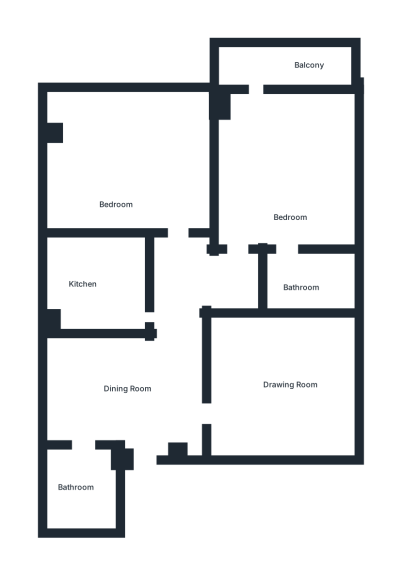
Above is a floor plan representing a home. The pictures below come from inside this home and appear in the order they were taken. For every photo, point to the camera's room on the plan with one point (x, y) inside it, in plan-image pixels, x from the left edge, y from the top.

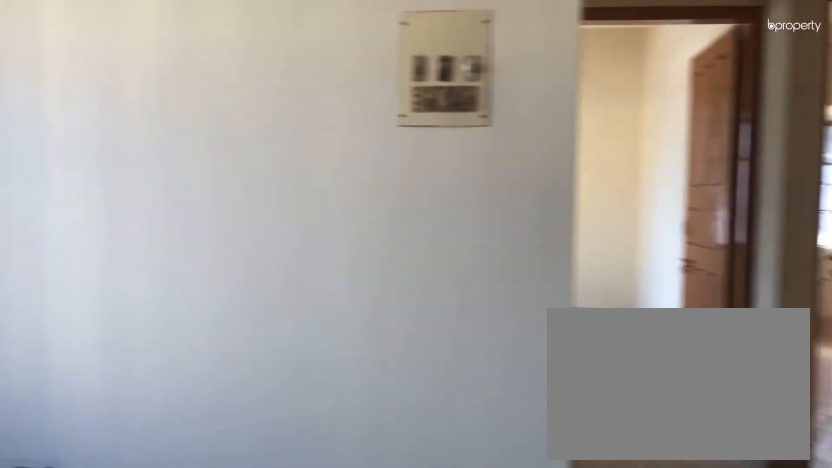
(130, 385)
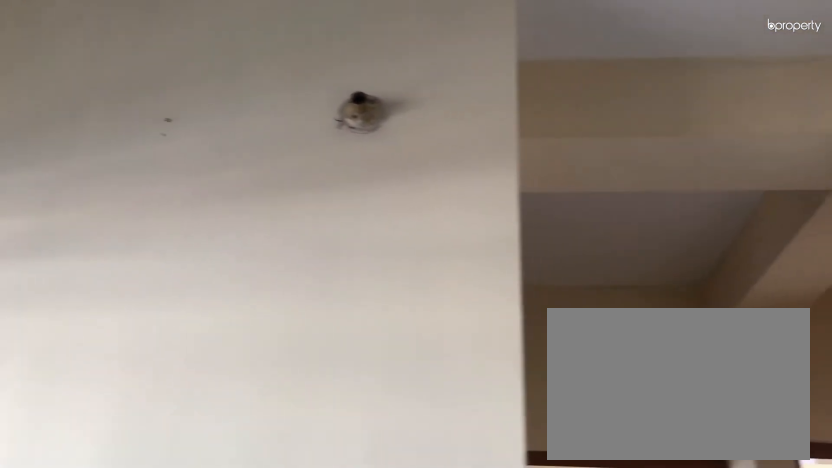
(129, 384)
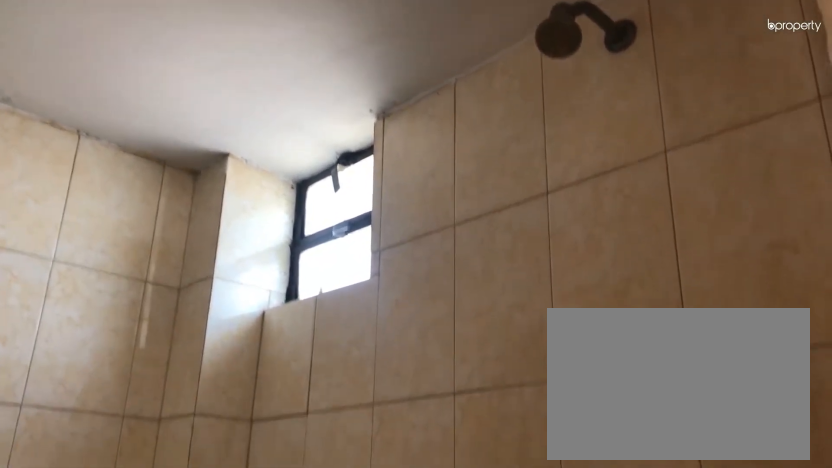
(80, 488)
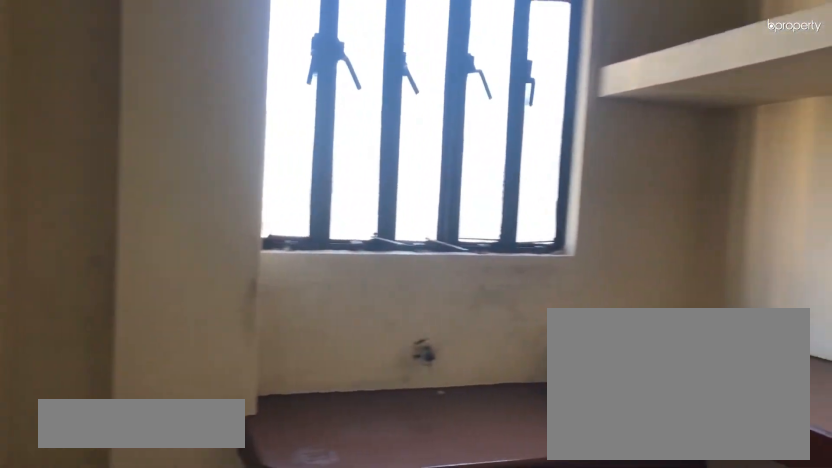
(88, 279)
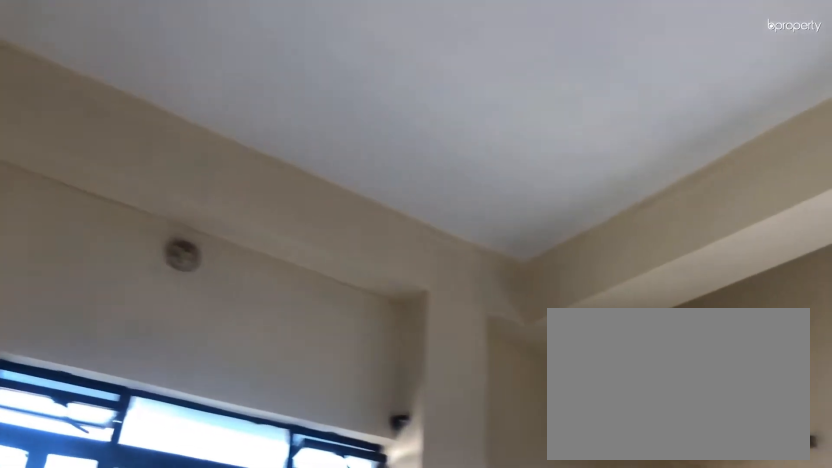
(114, 171)
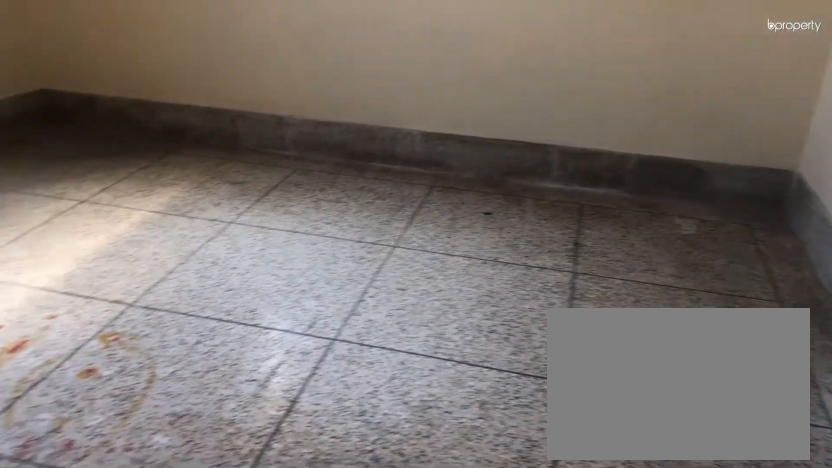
(114, 171)
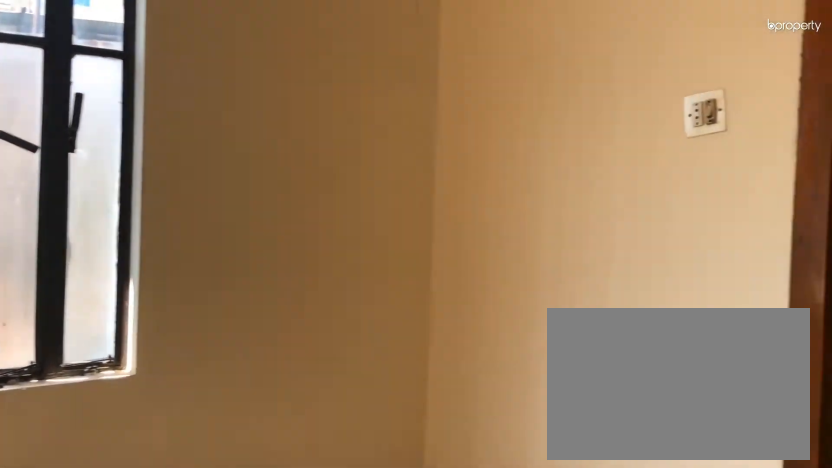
(286, 168)
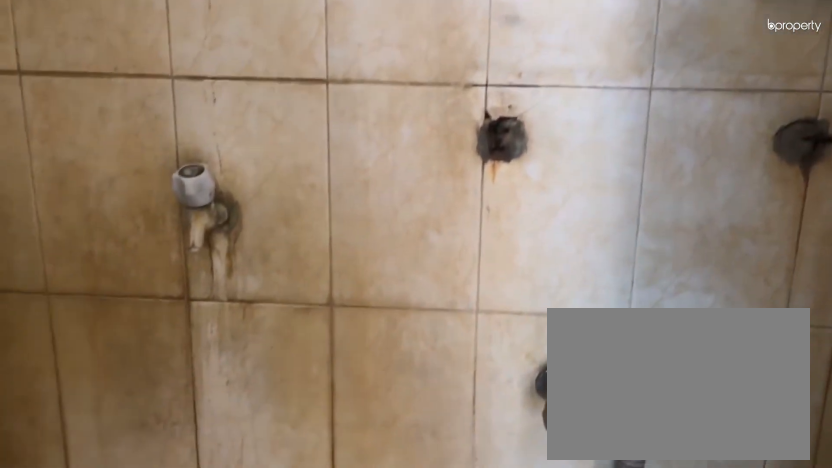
(312, 283)
